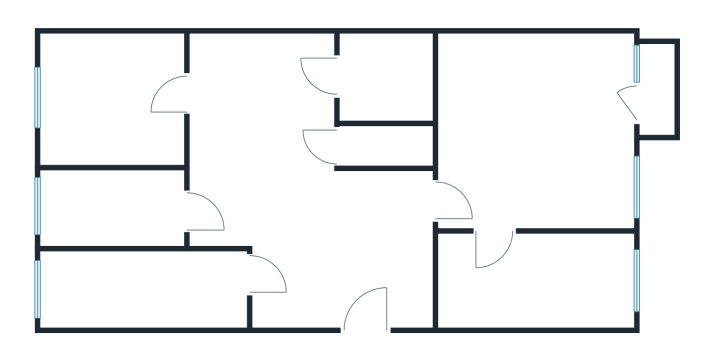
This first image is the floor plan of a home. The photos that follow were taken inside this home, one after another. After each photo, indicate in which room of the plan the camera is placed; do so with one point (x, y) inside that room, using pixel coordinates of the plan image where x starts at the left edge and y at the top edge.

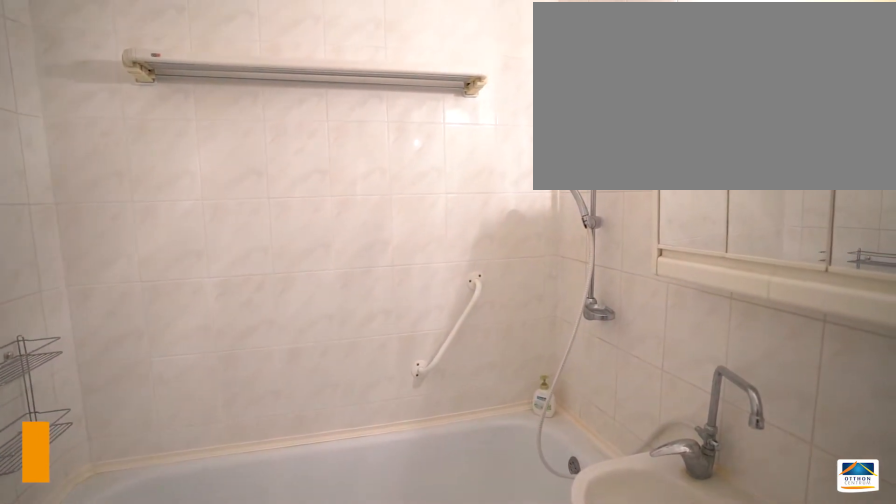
(382, 81)
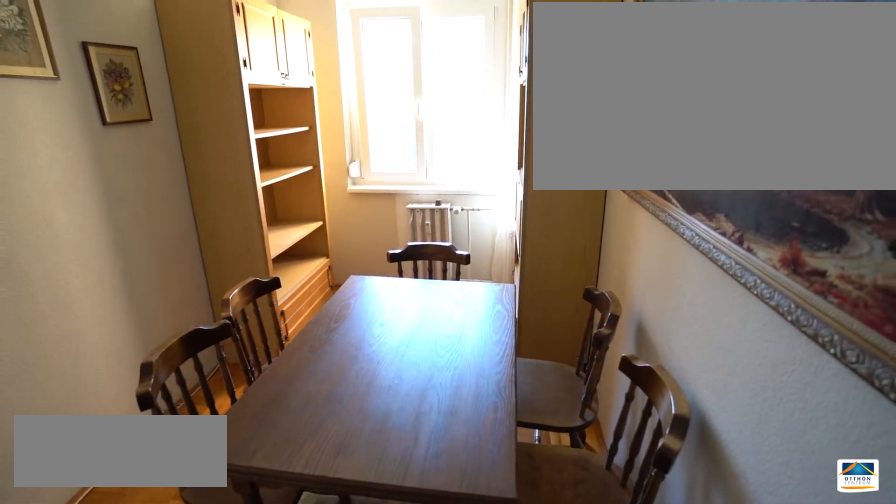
(528, 290)
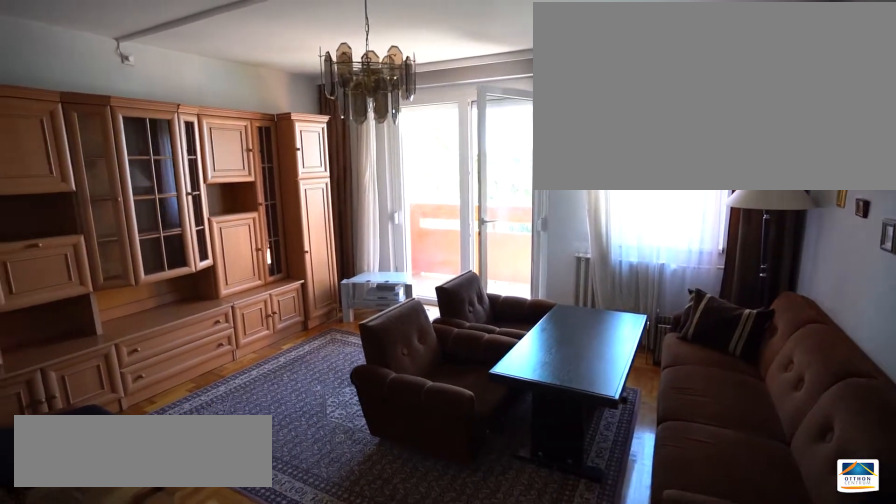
(536, 142)
